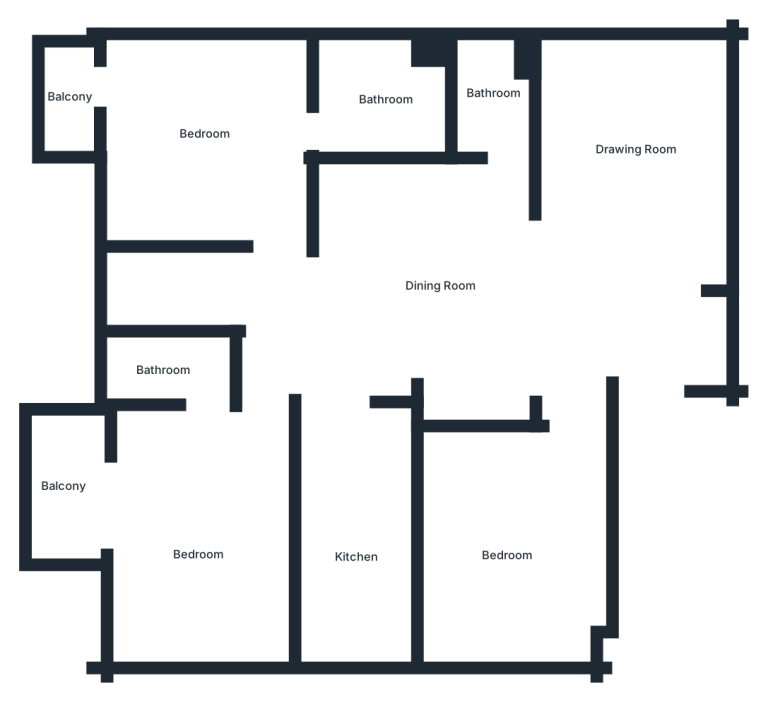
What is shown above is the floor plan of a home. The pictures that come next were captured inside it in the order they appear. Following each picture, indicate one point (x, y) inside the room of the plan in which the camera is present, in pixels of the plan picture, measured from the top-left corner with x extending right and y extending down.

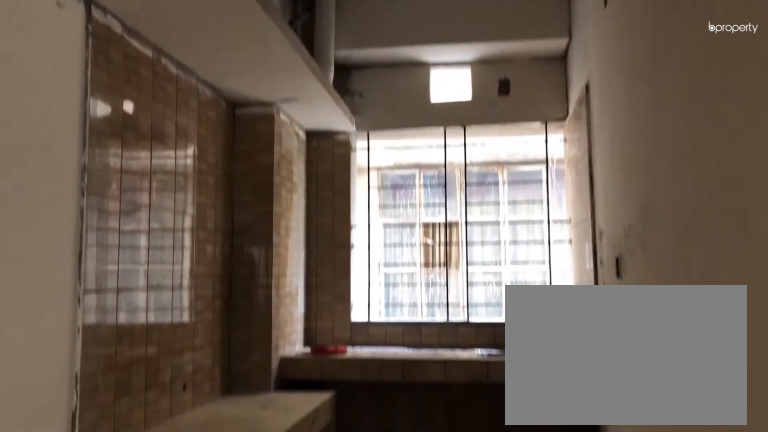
(364, 553)
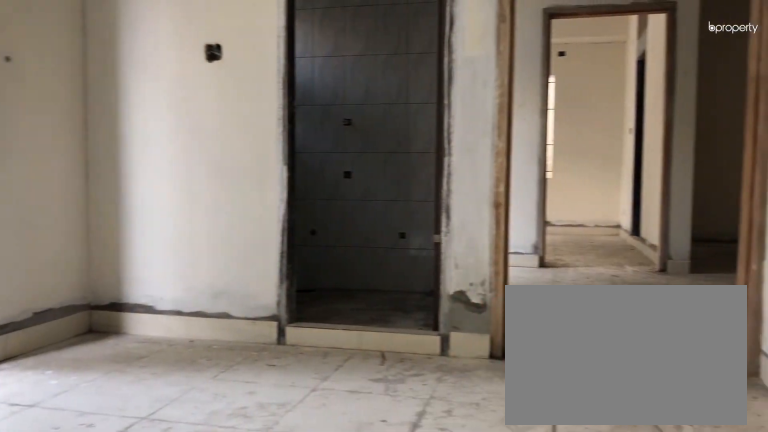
(197, 528)
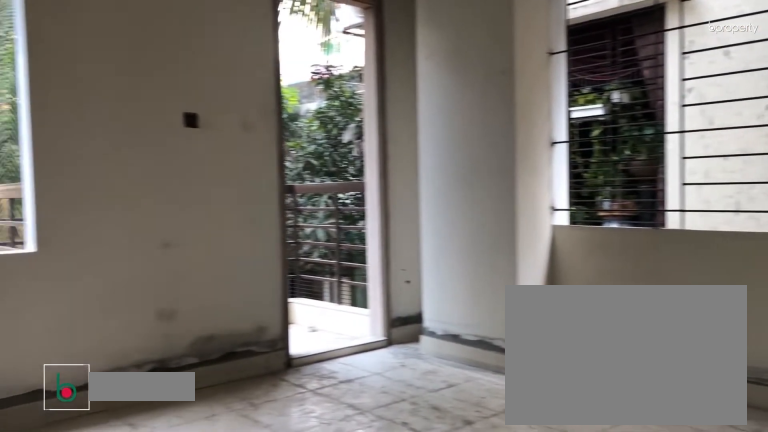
(198, 136)
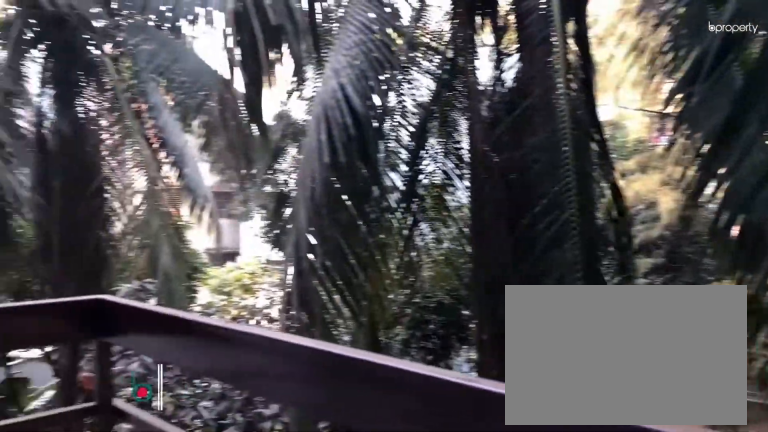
(69, 108)
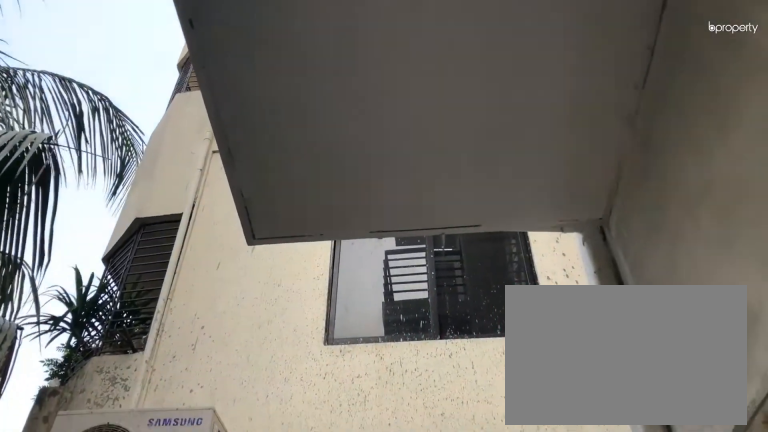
(69, 108)
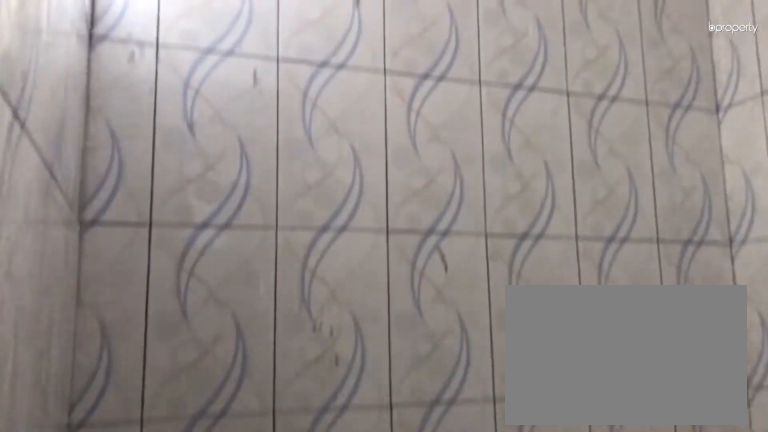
(379, 104)
